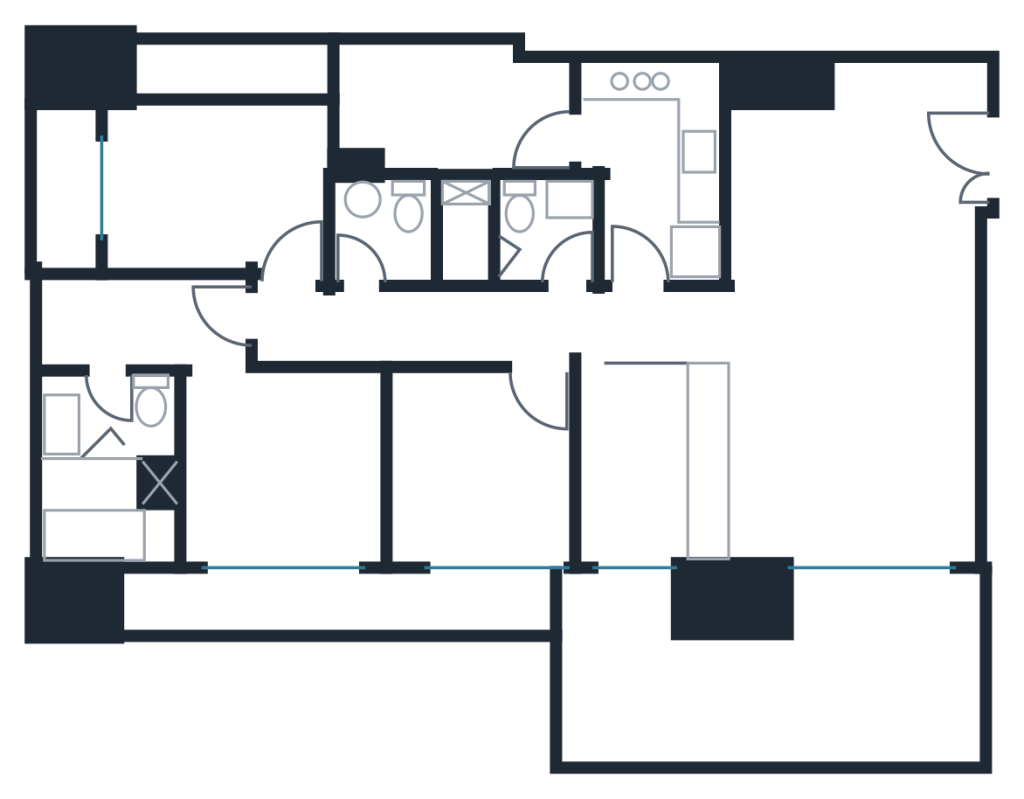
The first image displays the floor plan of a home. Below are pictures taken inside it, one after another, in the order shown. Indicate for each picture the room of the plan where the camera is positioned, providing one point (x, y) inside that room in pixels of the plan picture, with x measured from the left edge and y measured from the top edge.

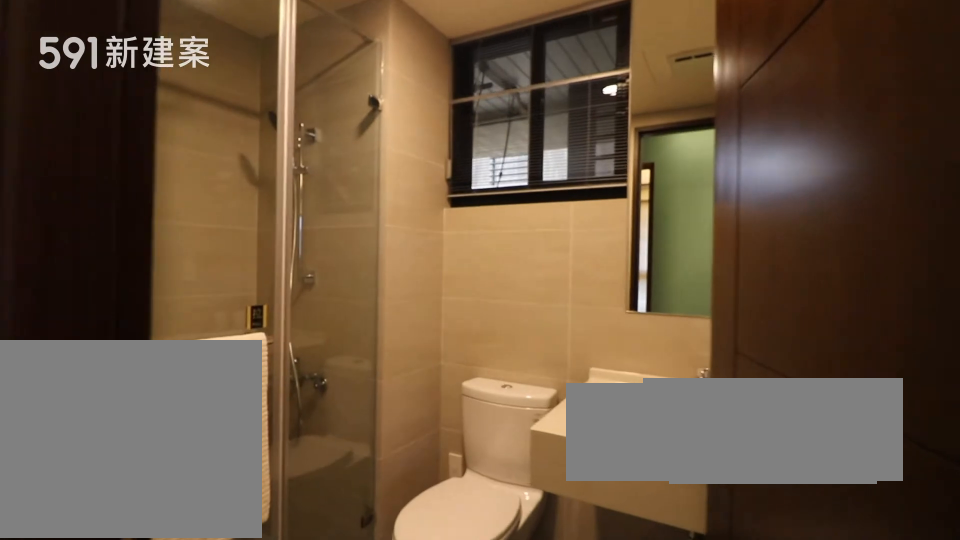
(511, 226)
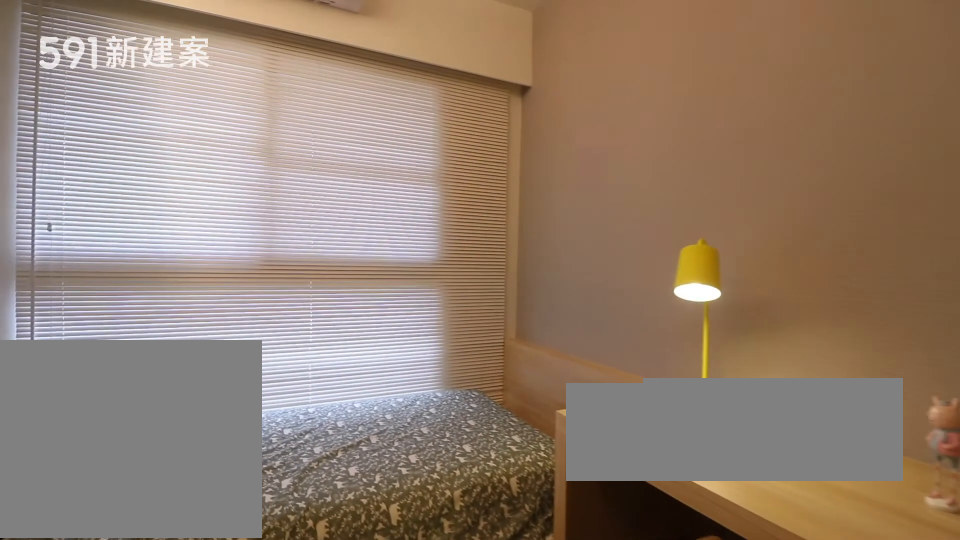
(476, 474)
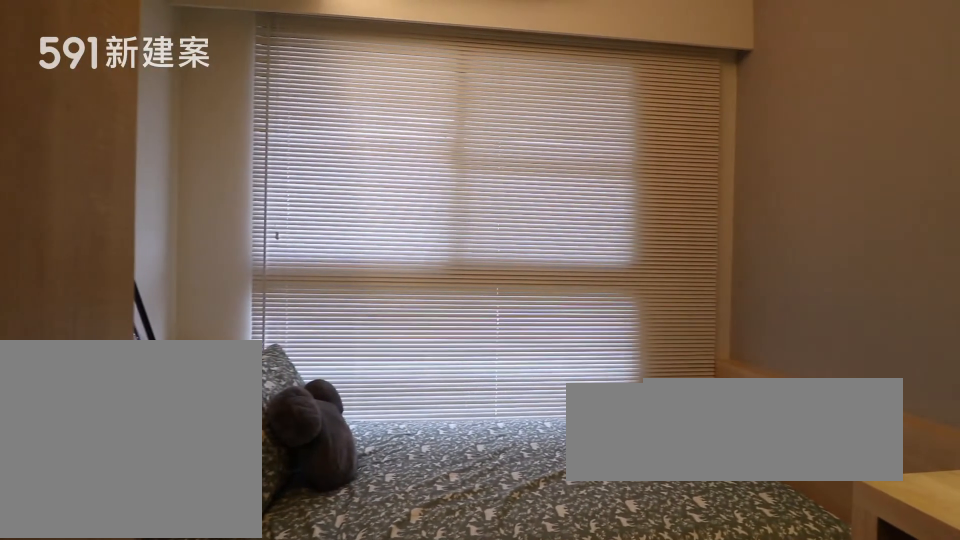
(476, 474)
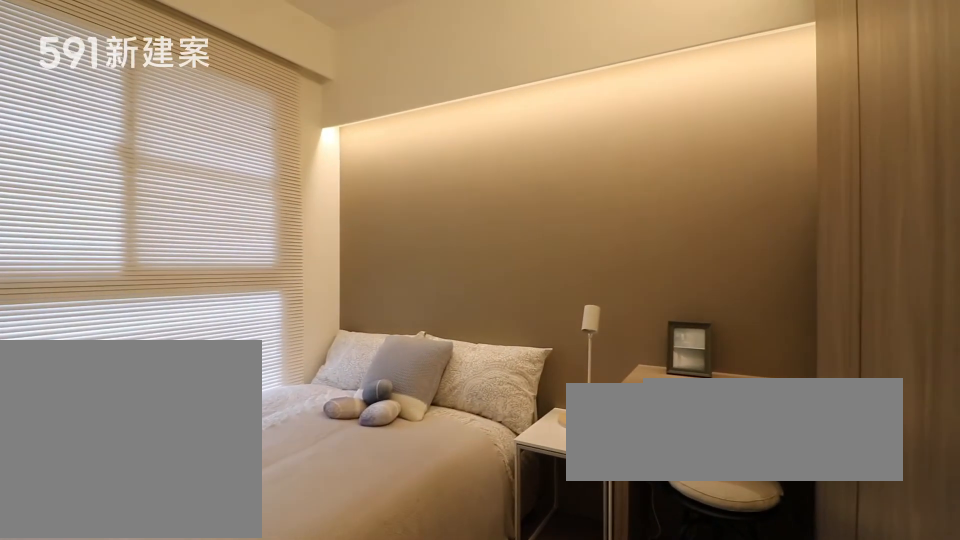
(210, 186)
